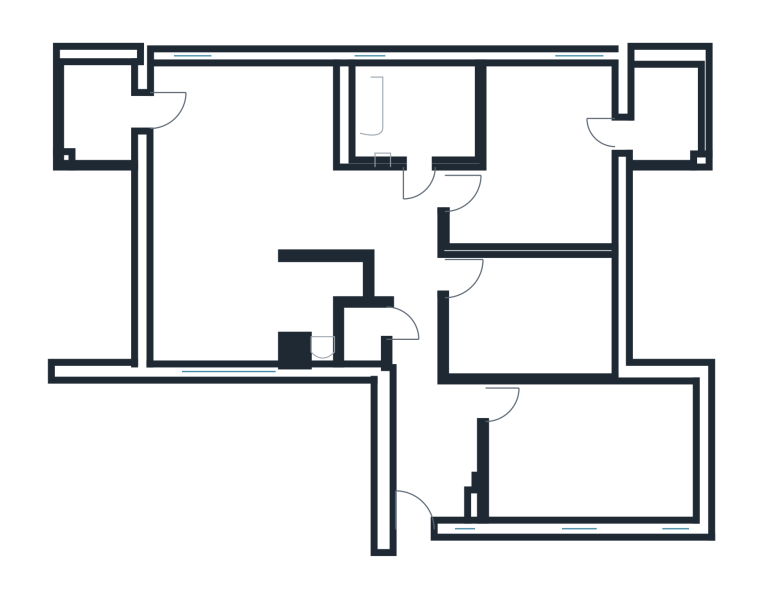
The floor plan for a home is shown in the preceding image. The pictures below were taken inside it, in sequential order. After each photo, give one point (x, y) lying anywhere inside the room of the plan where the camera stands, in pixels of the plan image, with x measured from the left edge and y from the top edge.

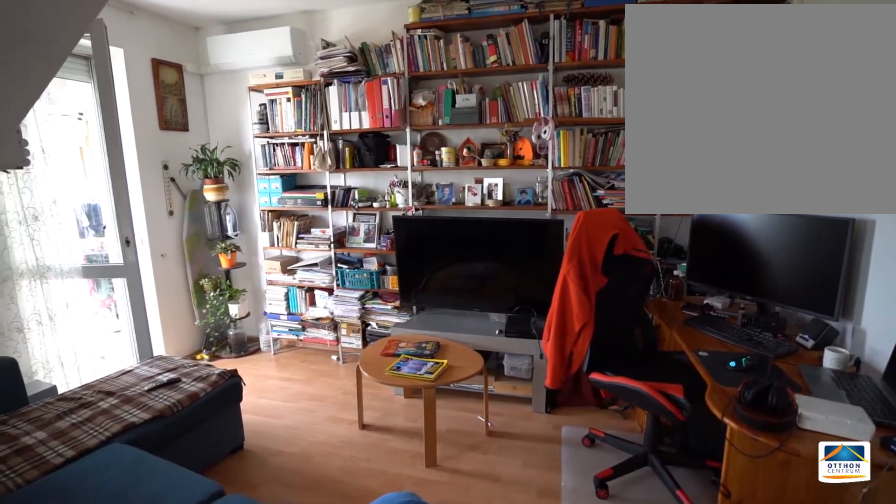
(249, 144)
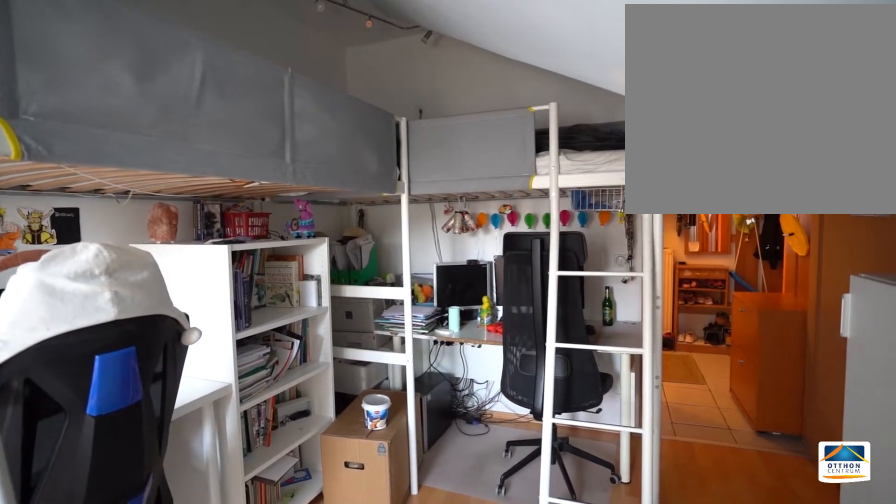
(592, 458)
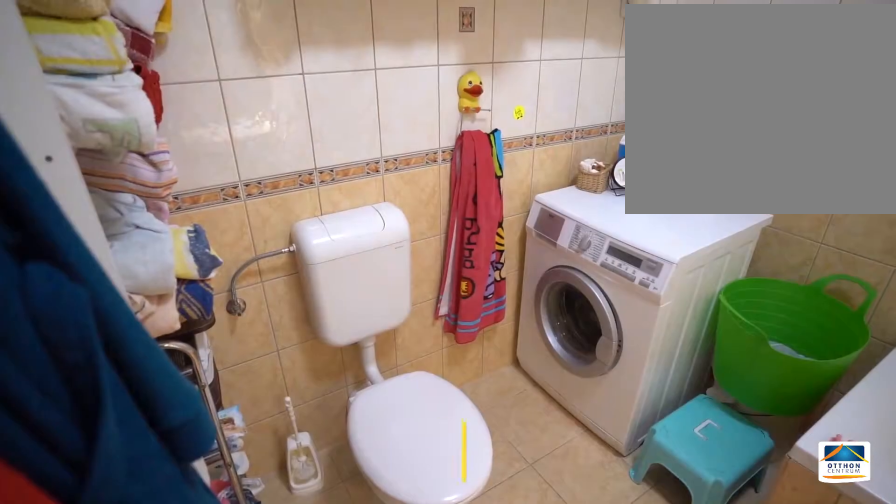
(421, 114)
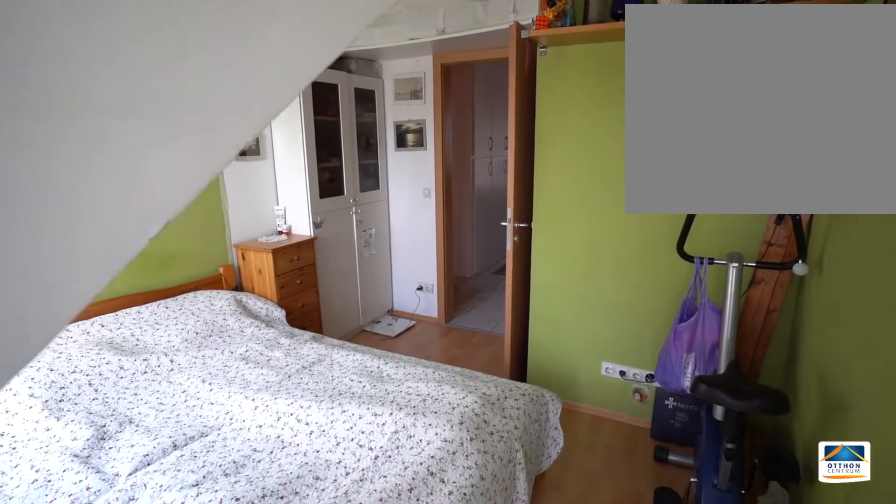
(555, 148)
